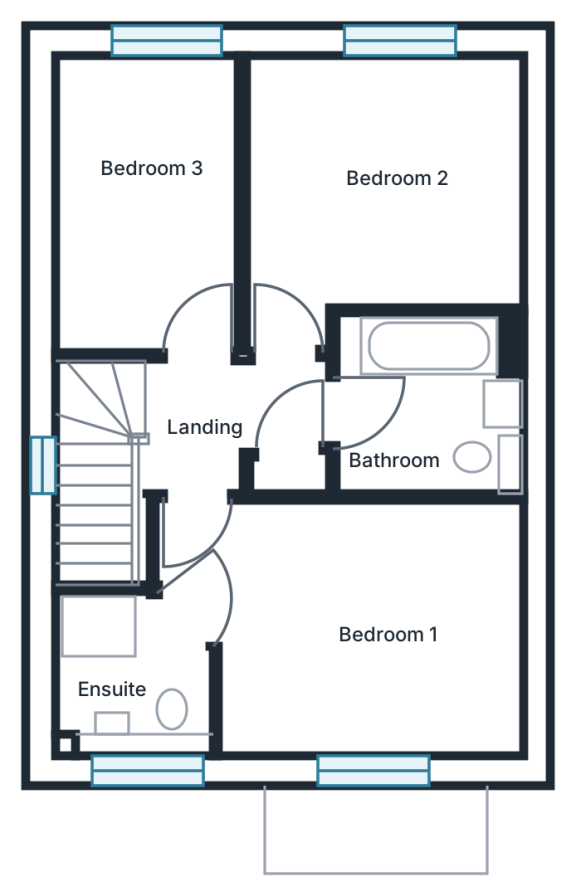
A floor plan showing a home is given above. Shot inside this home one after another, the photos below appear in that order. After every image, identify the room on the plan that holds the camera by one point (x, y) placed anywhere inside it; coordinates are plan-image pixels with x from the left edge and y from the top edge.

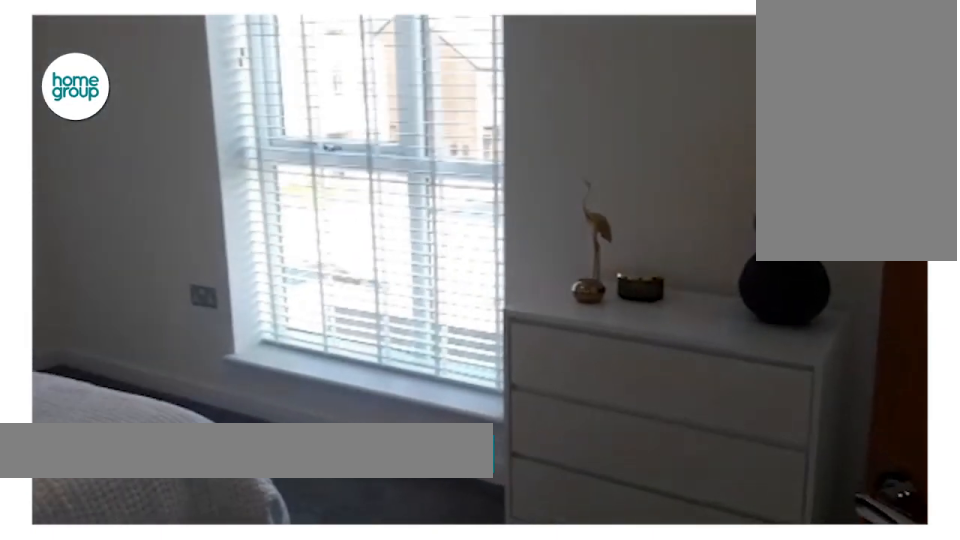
(348, 633)
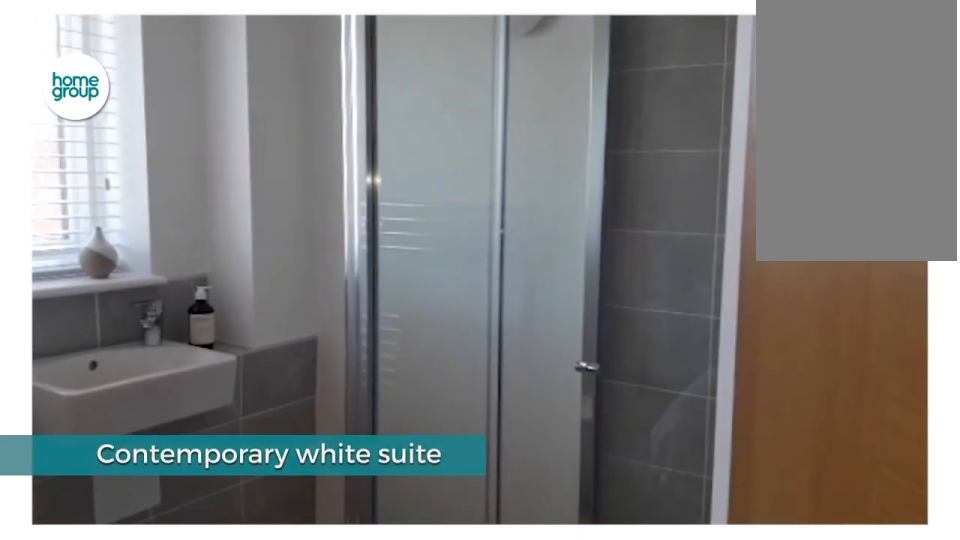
(133, 677)
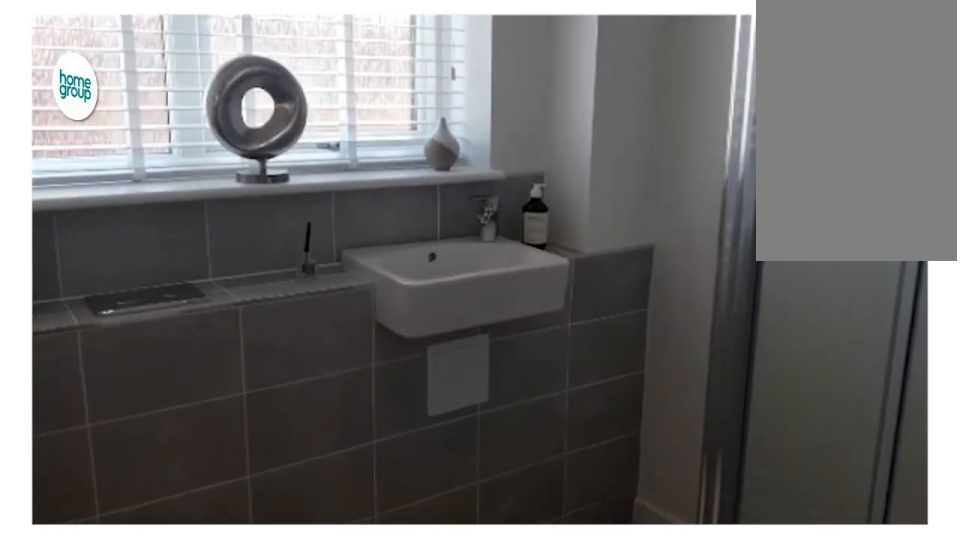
(133, 677)
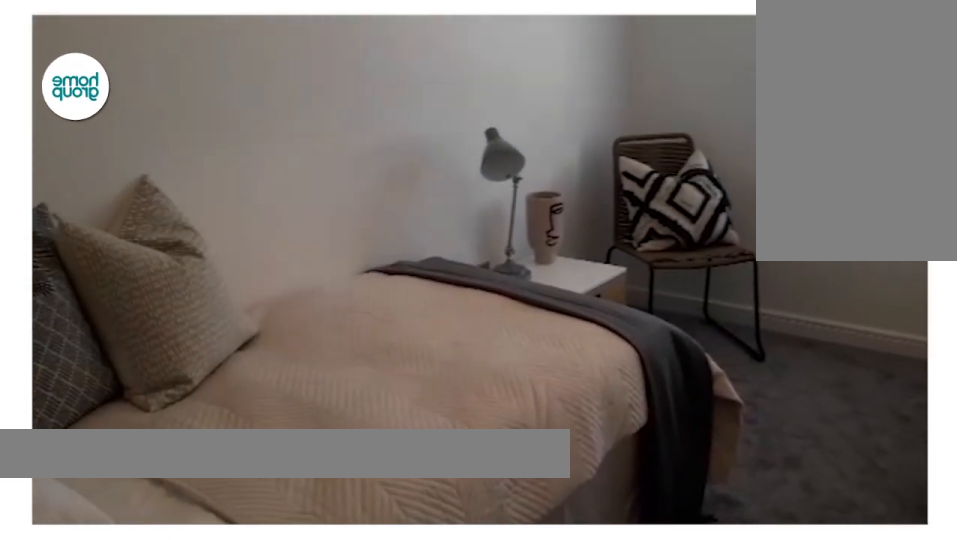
(148, 206)
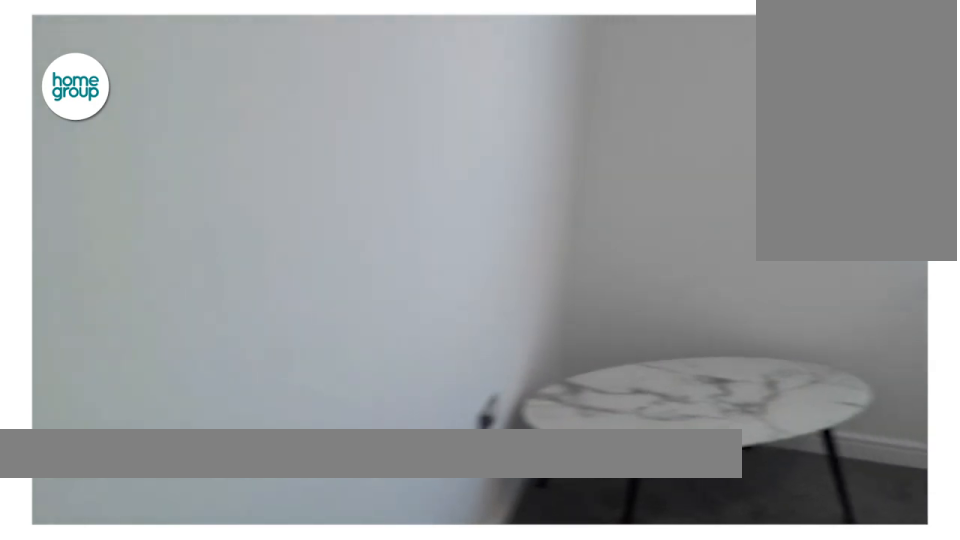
(380, 192)
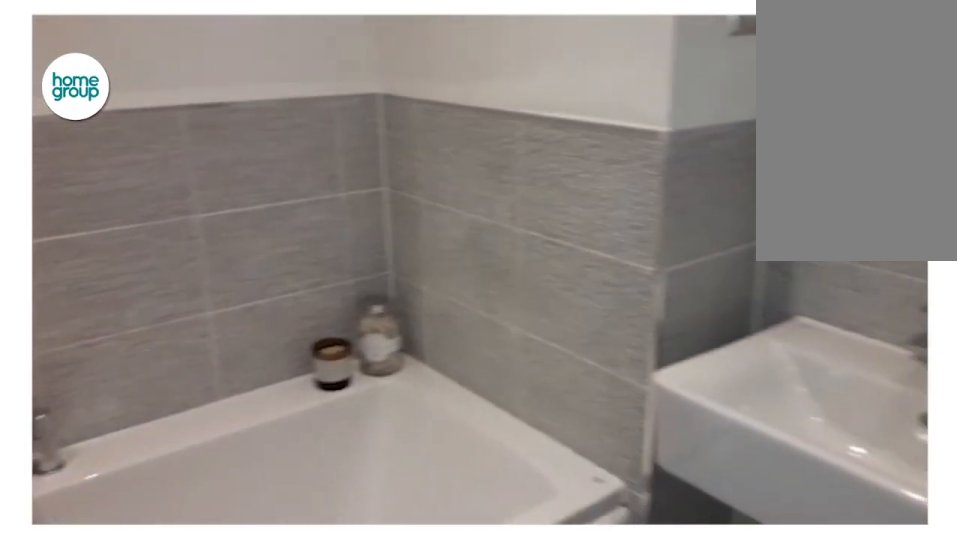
(423, 408)
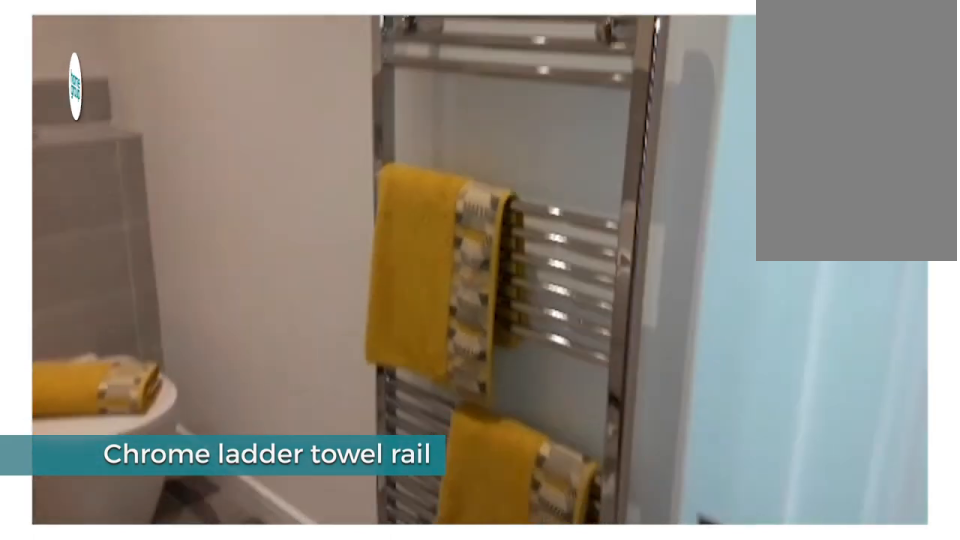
(423, 408)
